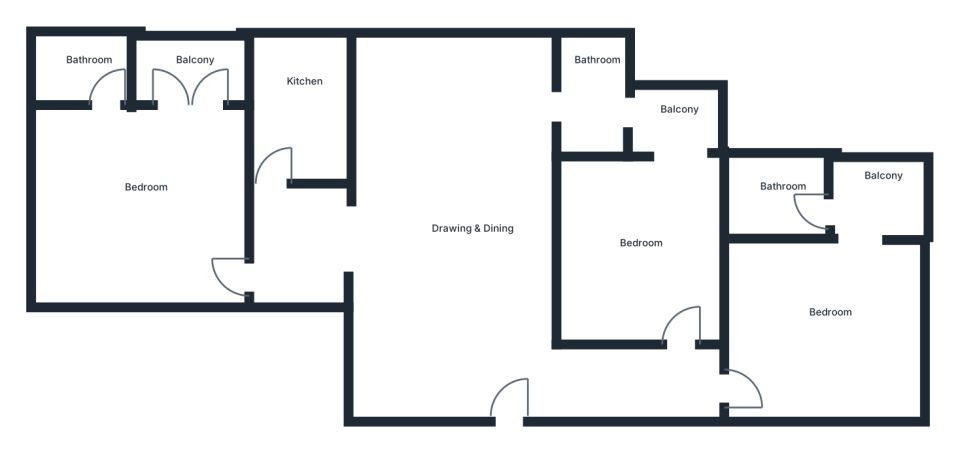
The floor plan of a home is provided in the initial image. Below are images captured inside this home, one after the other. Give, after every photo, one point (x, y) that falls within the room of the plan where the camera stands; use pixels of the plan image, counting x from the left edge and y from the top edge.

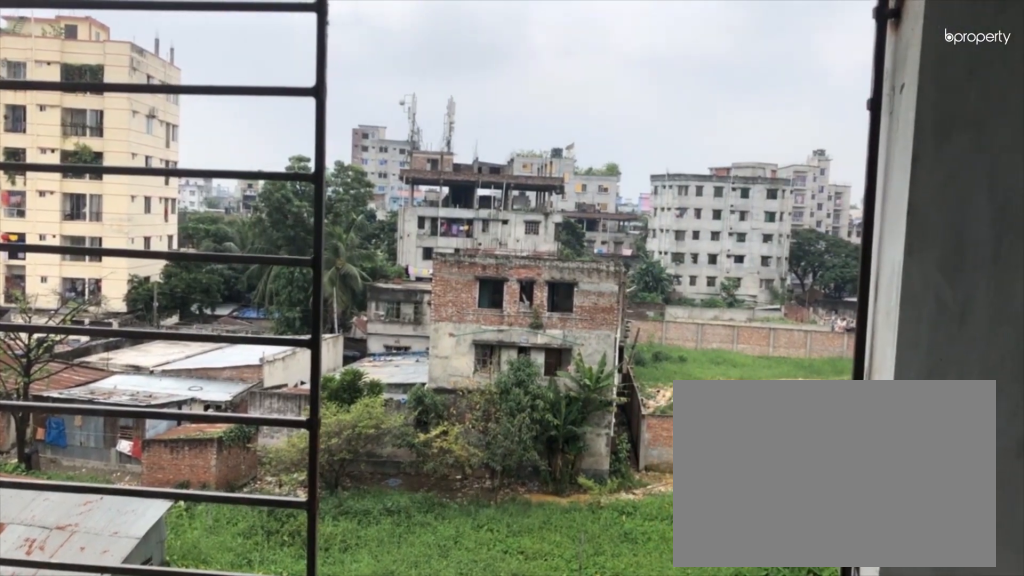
(880, 186)
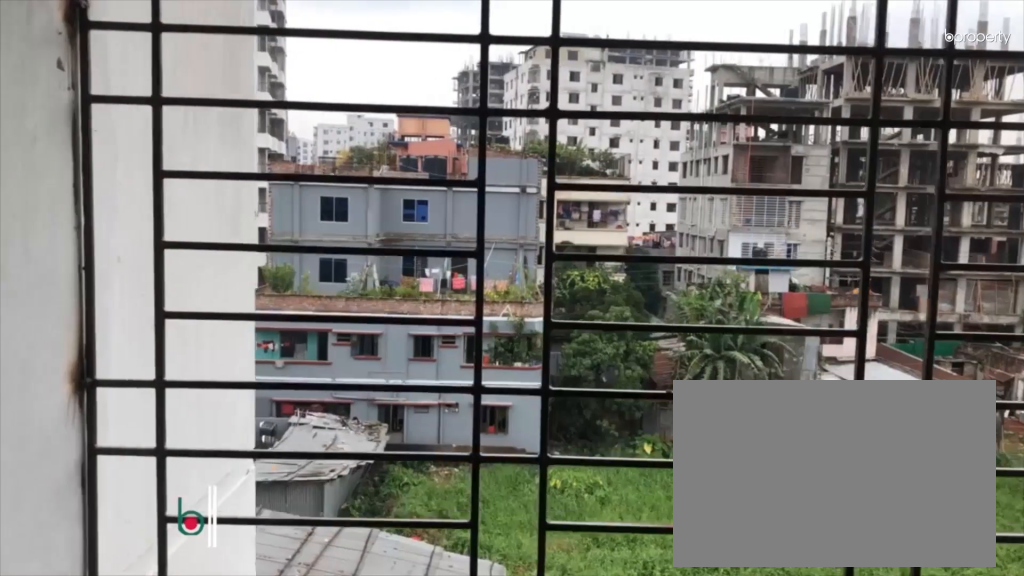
(682, 116)
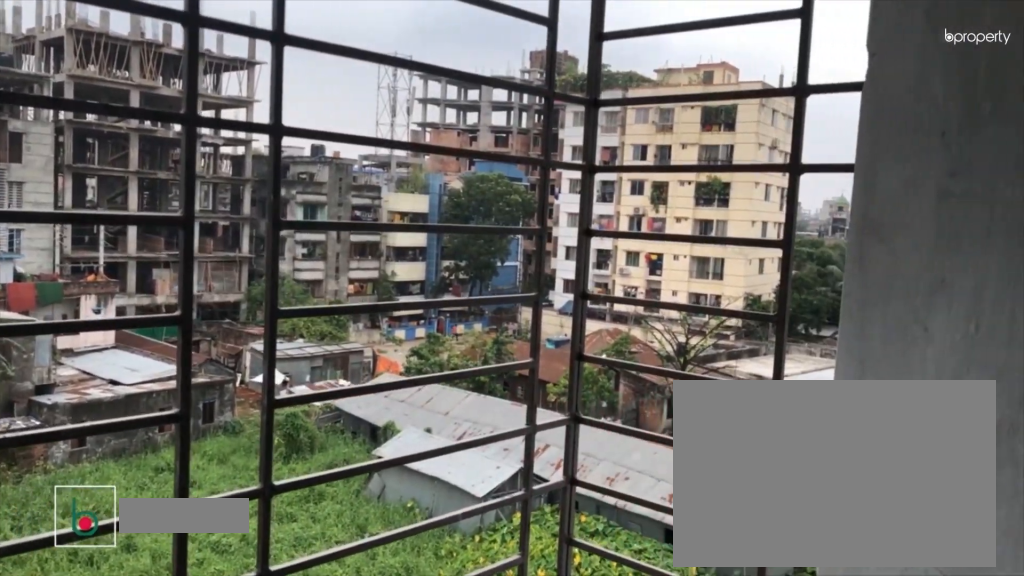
(682, 116)
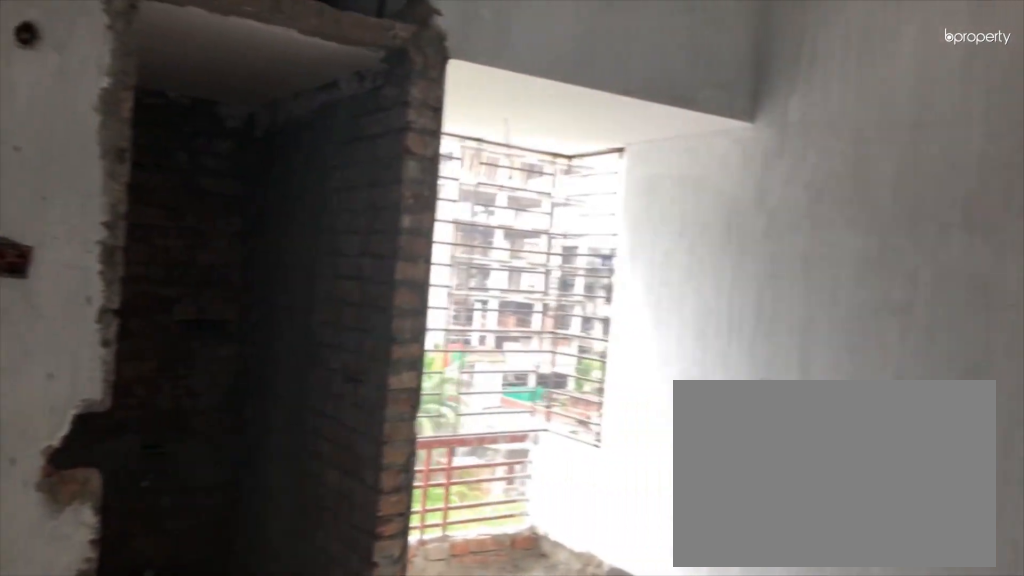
(134, 186)
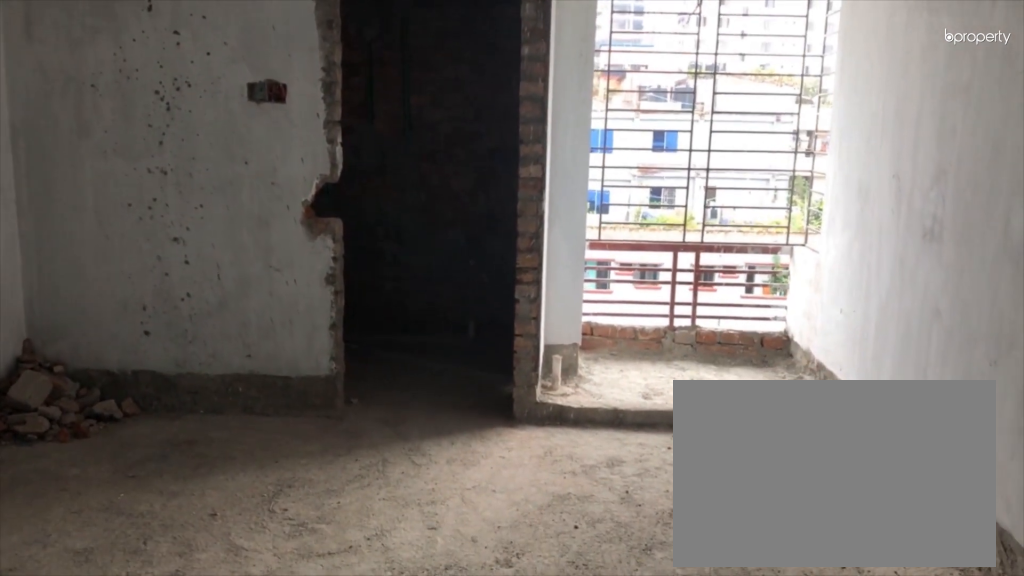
(134, 186)
